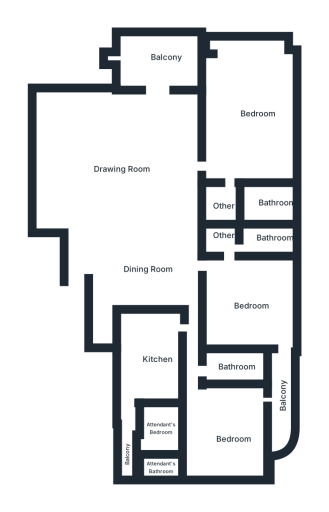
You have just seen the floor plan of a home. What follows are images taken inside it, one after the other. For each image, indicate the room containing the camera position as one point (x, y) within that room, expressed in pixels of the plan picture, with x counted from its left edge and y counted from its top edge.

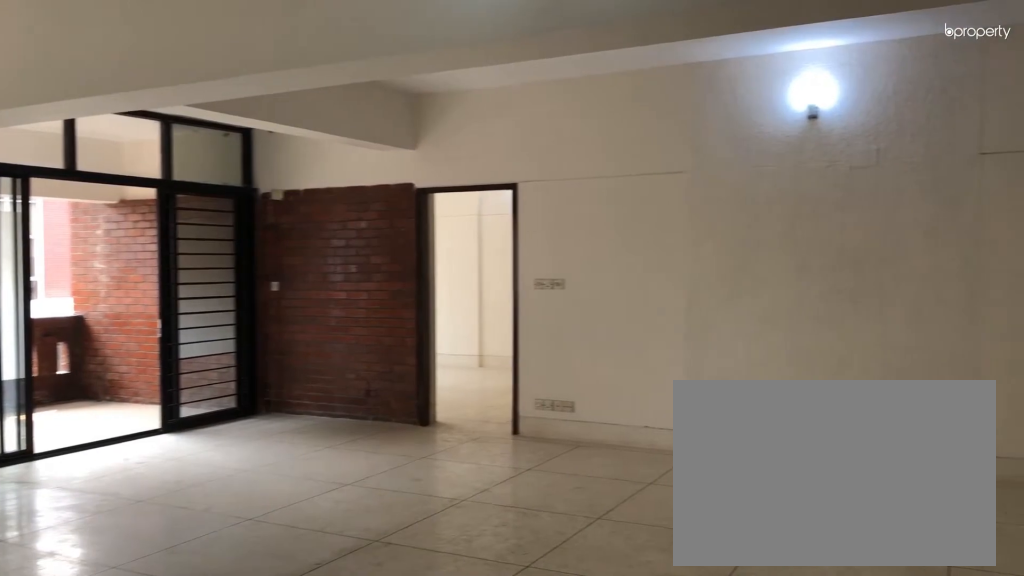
(127, 163)
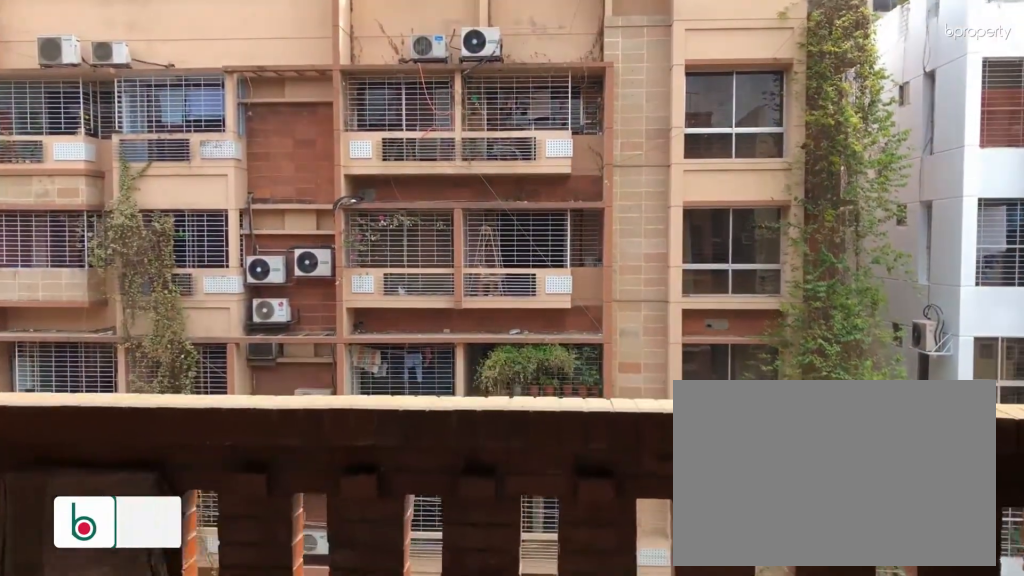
(149, 54)
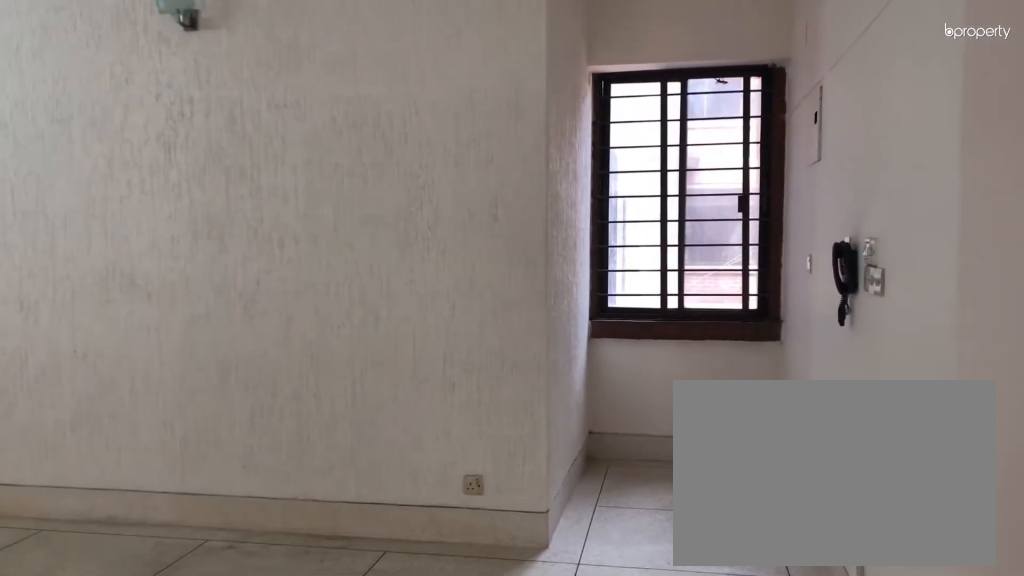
(140, 278)
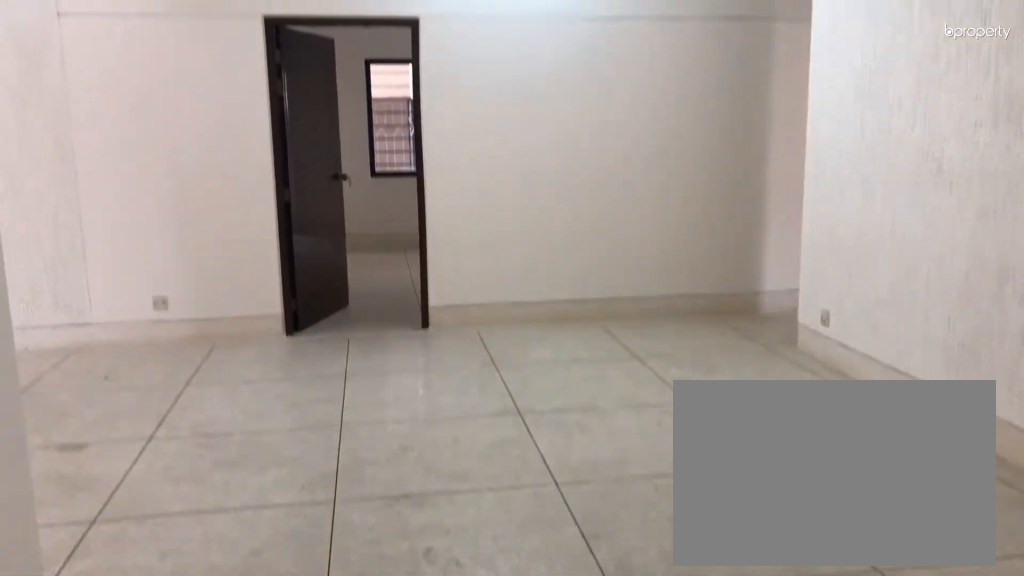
(140, 278)
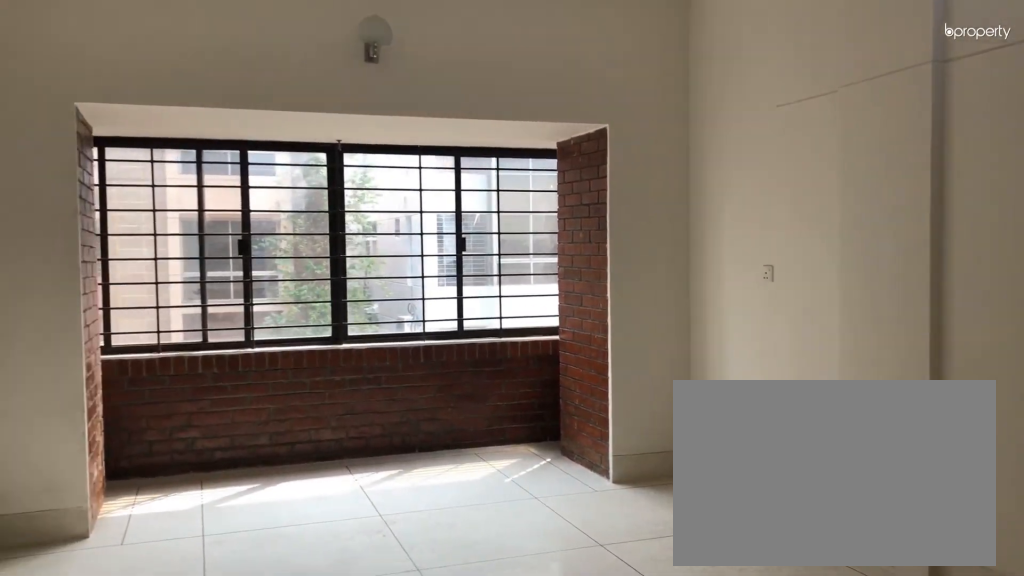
(247, 103)
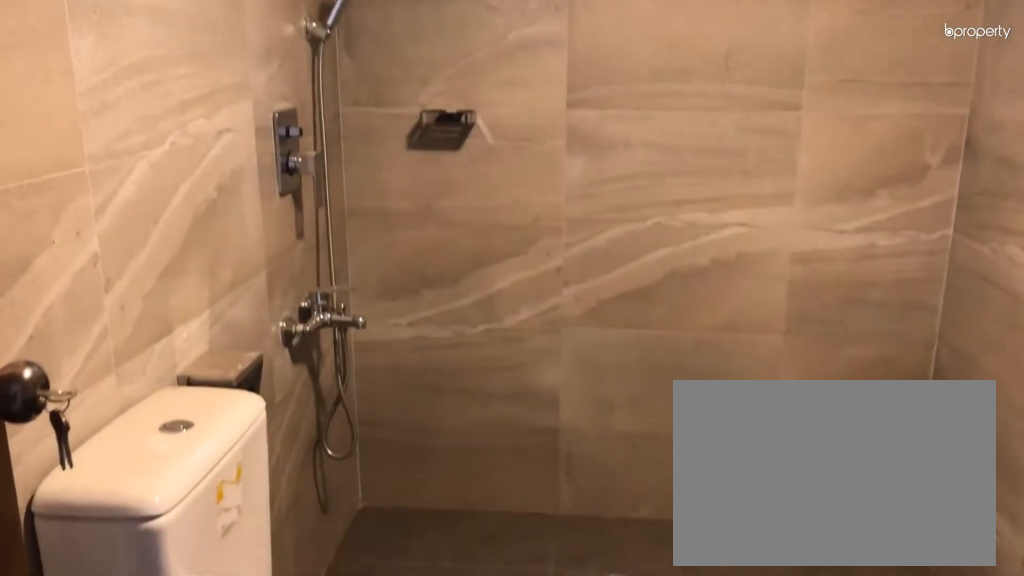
(250, 203)
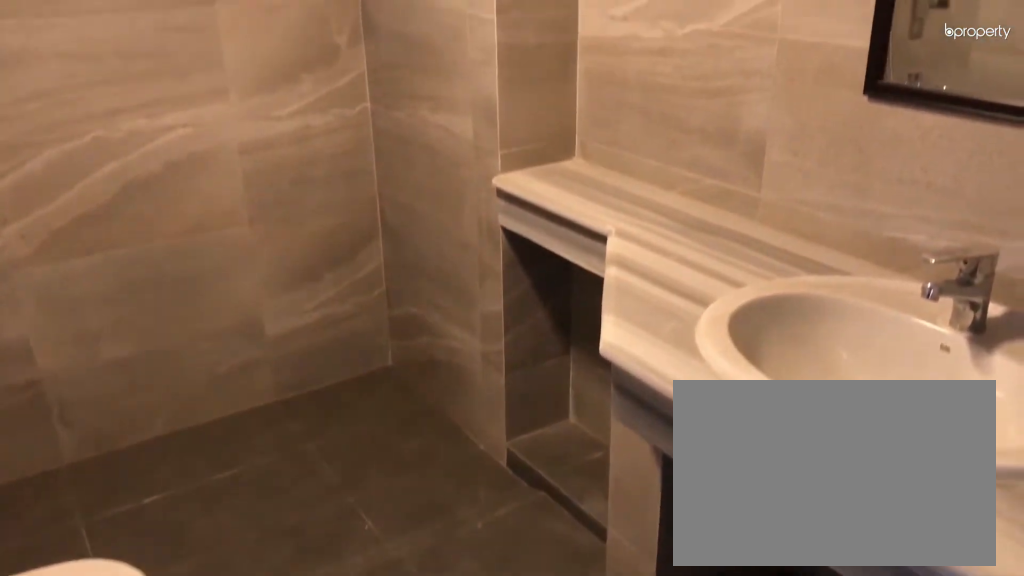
(250, 203)
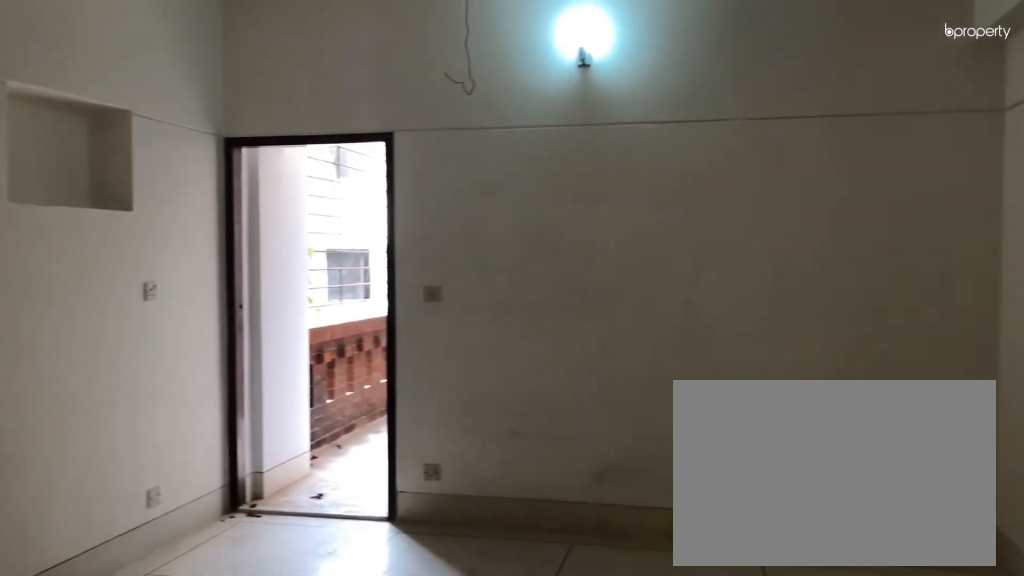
(252, 304)
